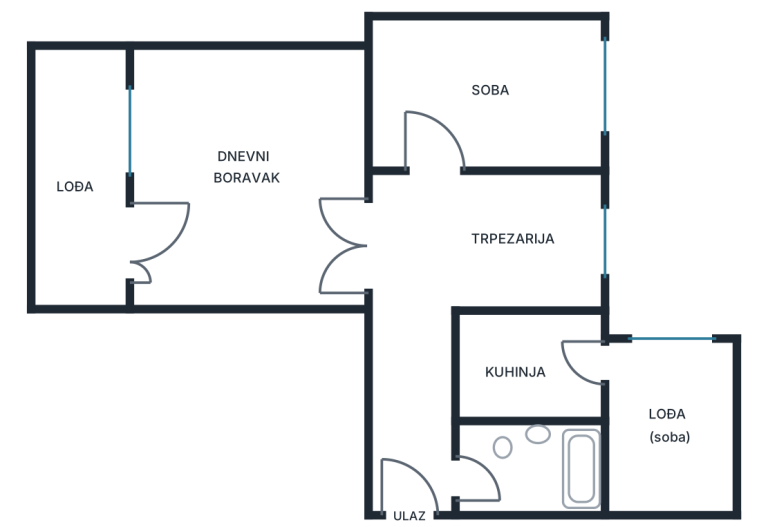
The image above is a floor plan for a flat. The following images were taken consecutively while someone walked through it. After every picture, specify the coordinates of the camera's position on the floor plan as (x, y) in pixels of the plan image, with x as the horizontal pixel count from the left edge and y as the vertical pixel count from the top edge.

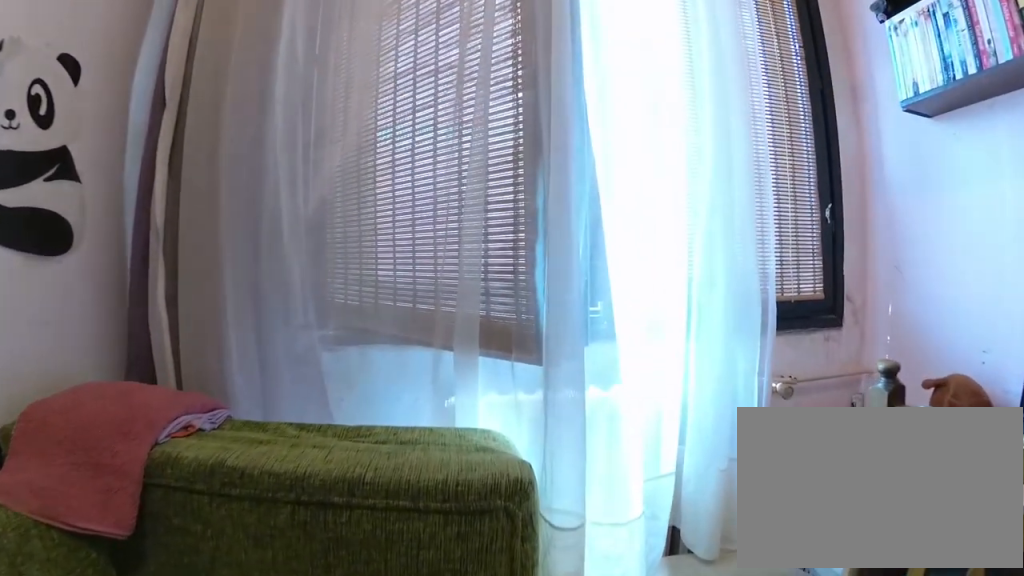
(511, 118)
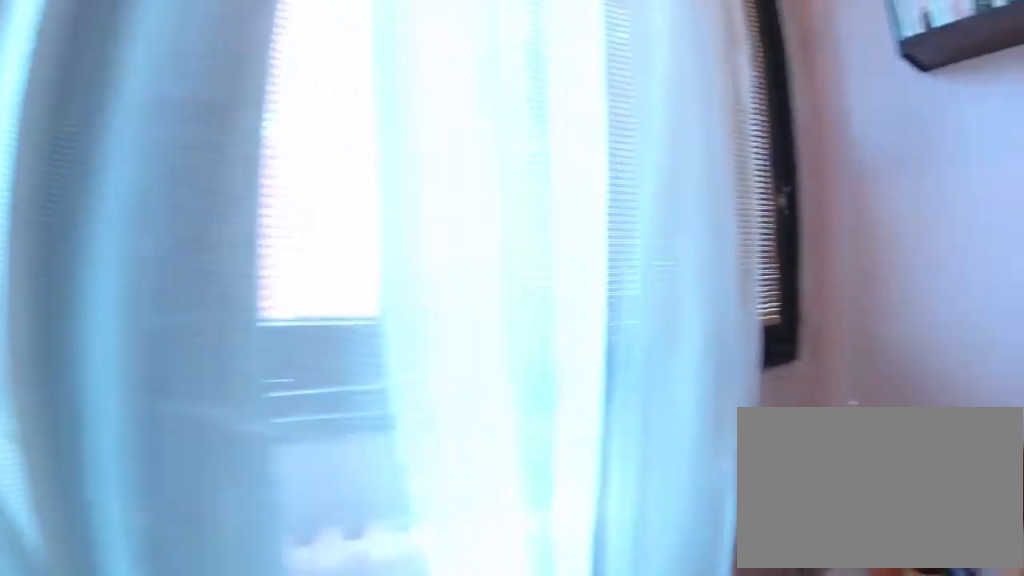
(553, 118)
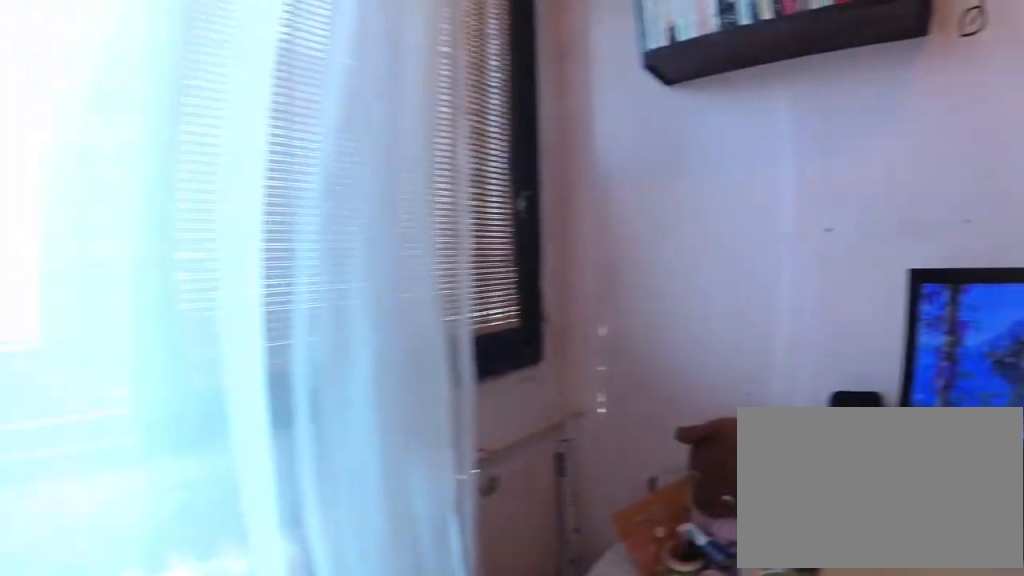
(555, 109)
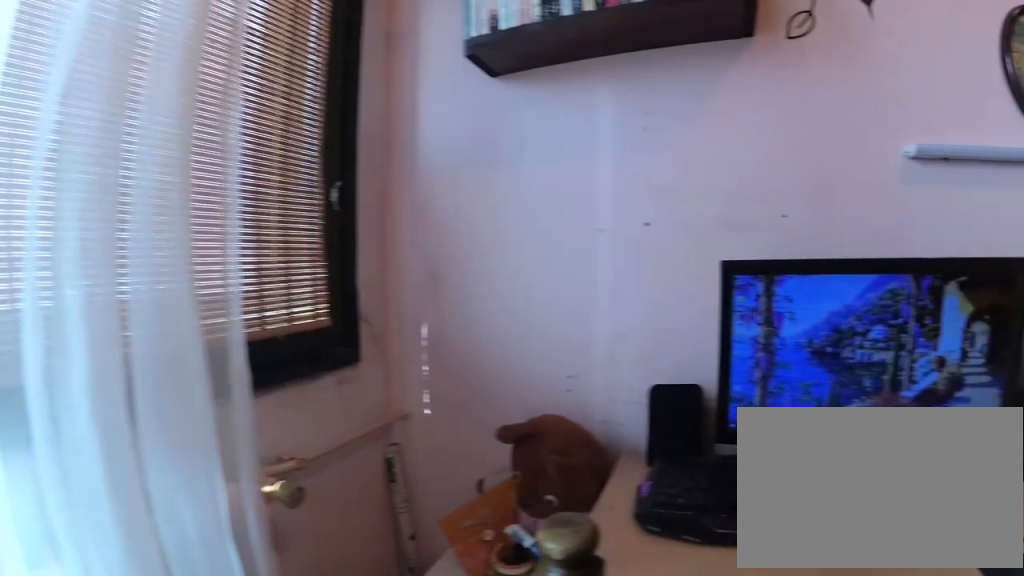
(561, 101)
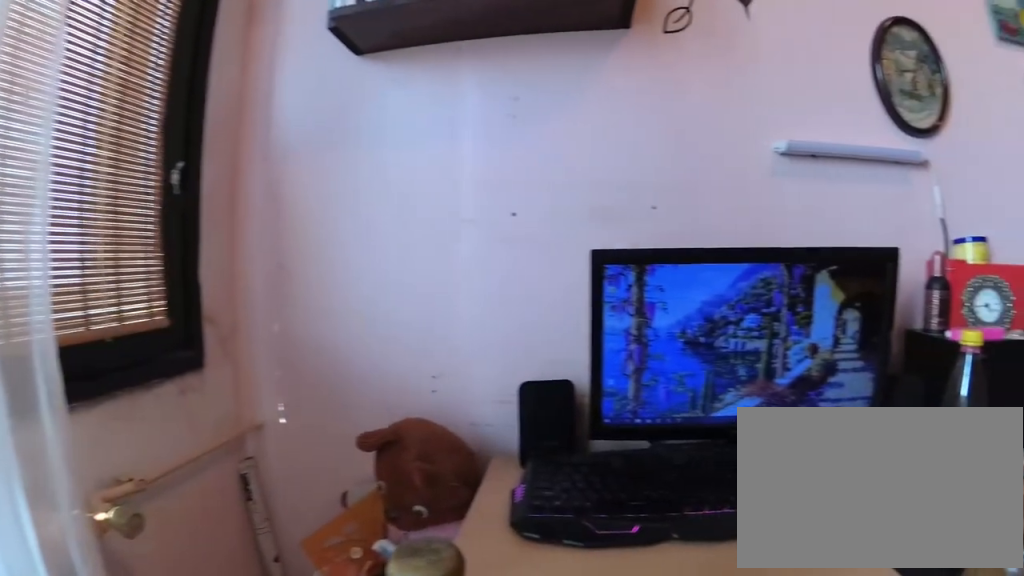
(570, 99)
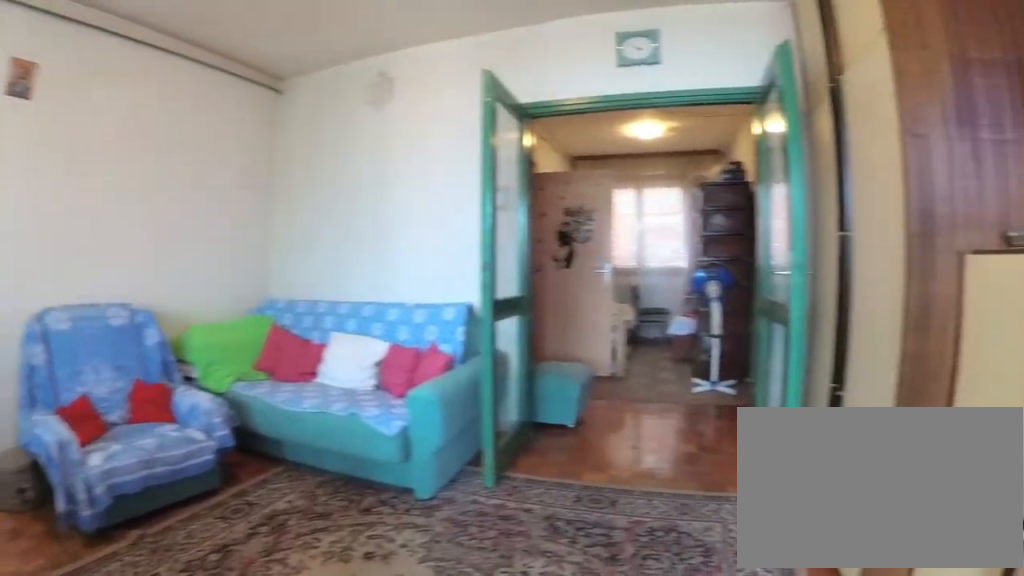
(156, 259)
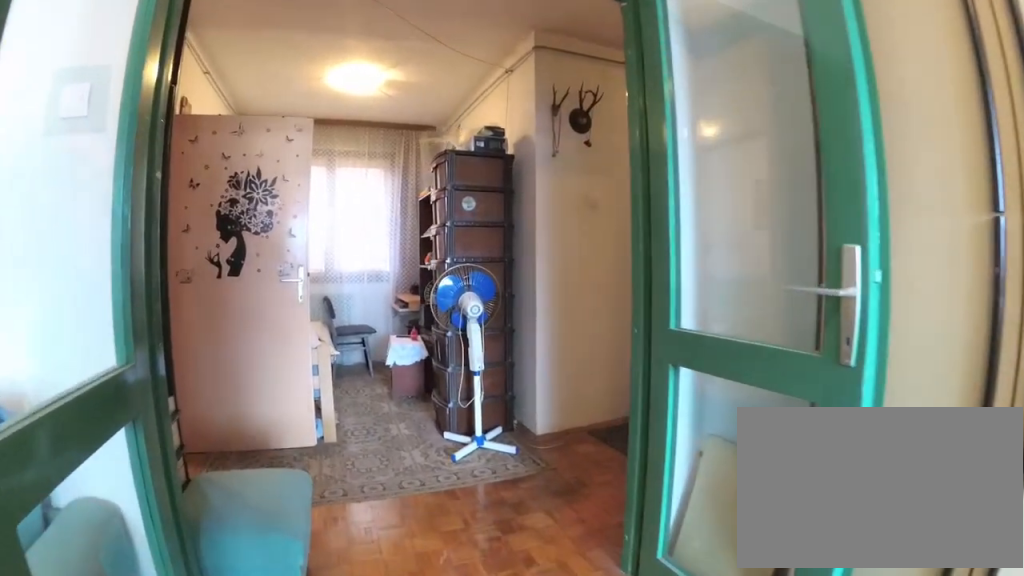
(259, 247)
